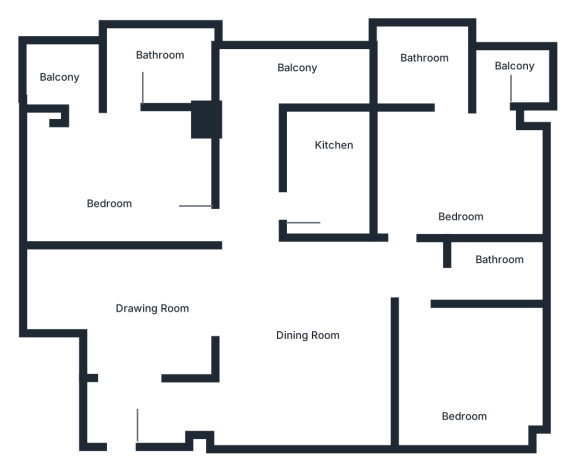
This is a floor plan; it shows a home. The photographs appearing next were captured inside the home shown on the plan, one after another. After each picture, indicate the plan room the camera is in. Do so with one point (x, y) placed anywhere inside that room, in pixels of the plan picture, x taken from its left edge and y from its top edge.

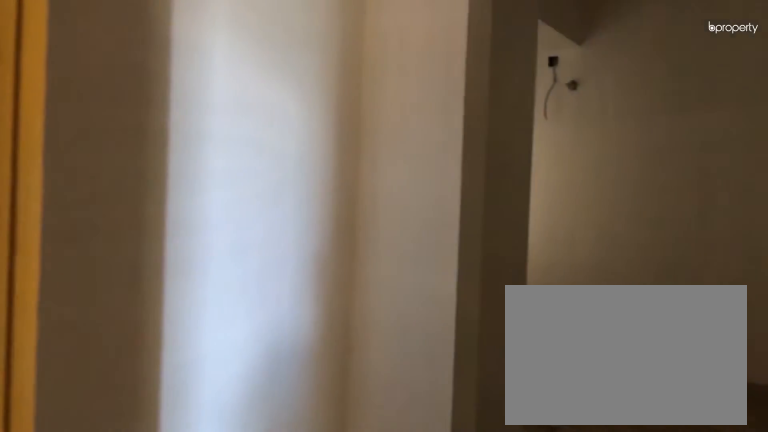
(116, 408)
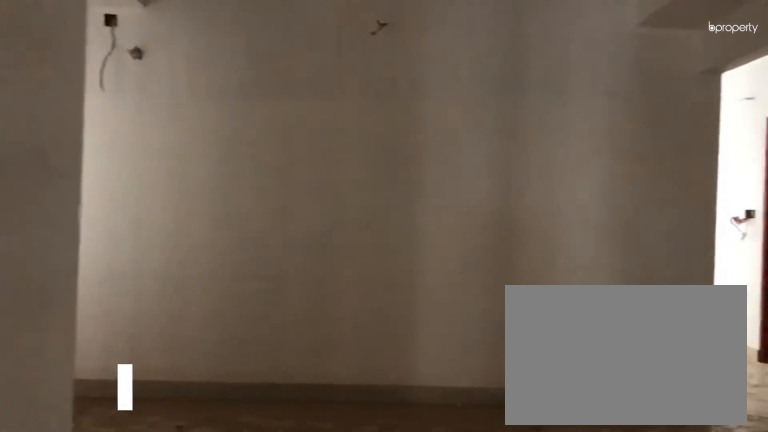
(116, 408)
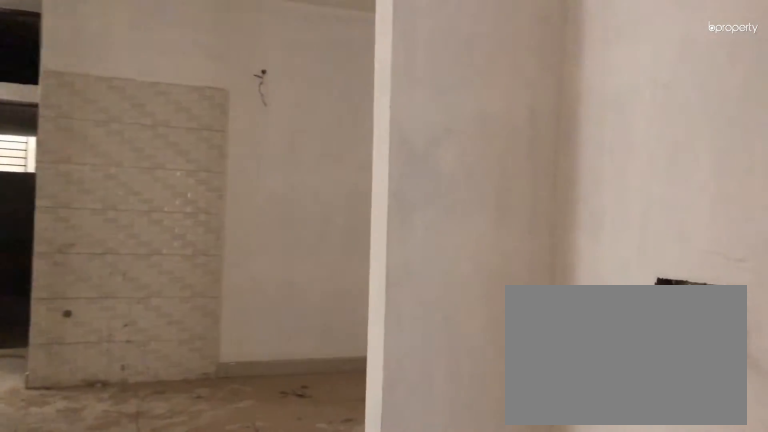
(163, 304)
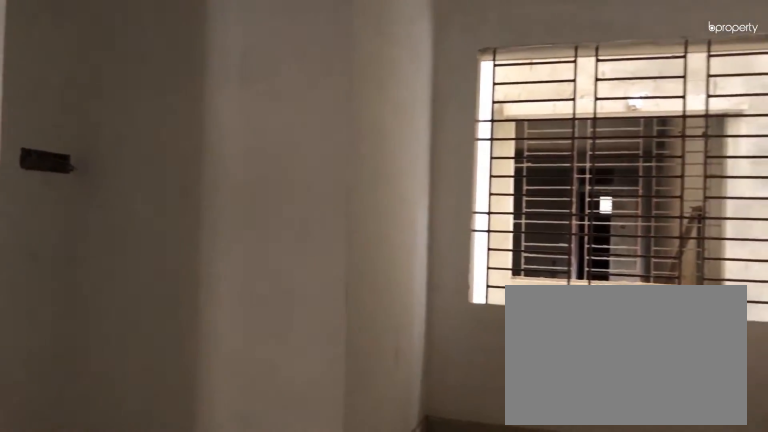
(164, 304)
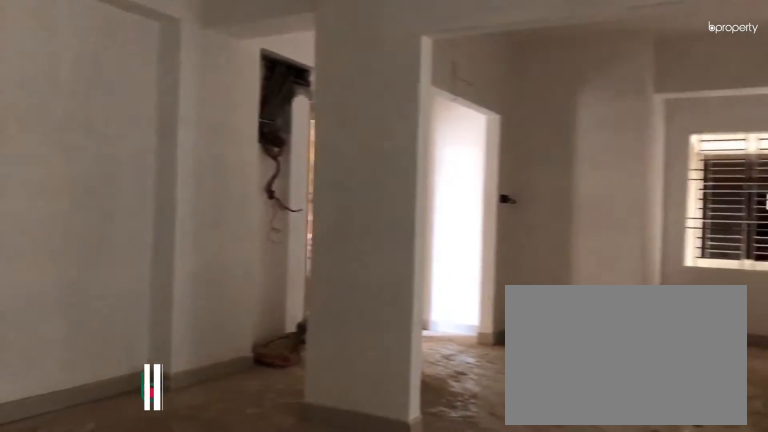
(291, 340)
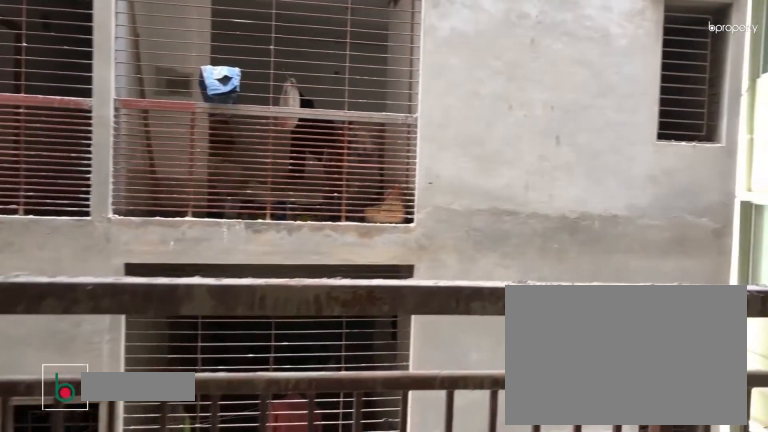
(290, 83)
